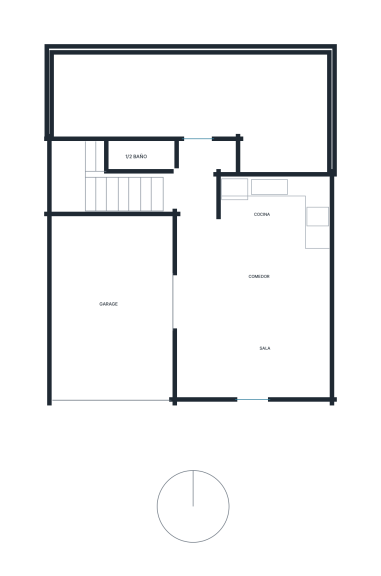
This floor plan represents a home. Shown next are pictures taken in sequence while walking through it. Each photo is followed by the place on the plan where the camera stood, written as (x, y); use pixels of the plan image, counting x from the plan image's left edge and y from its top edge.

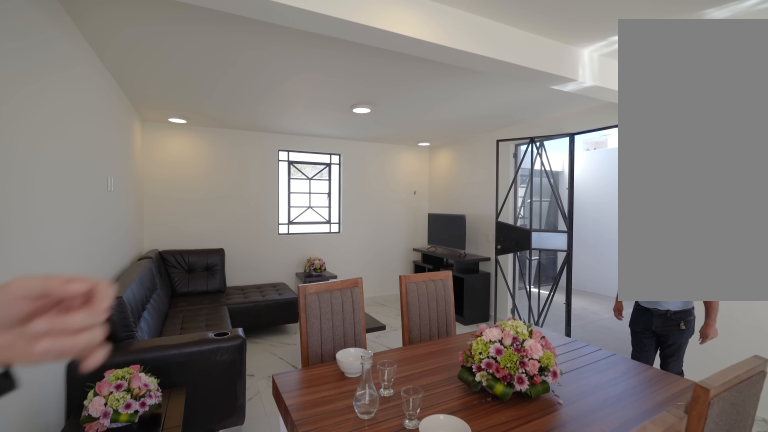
(298, 239)
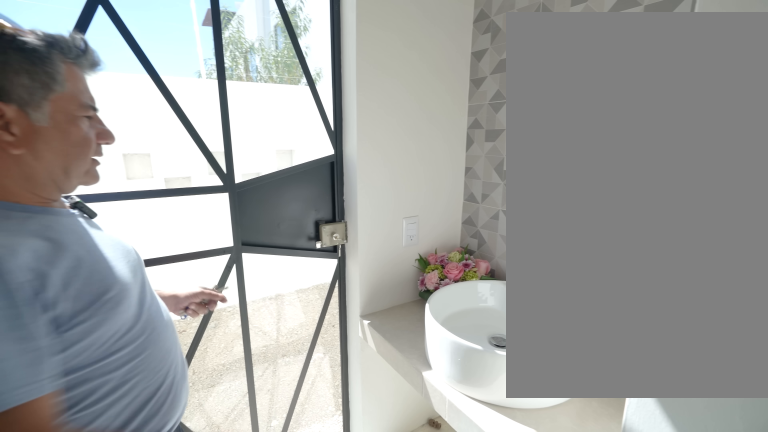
(199, 187)
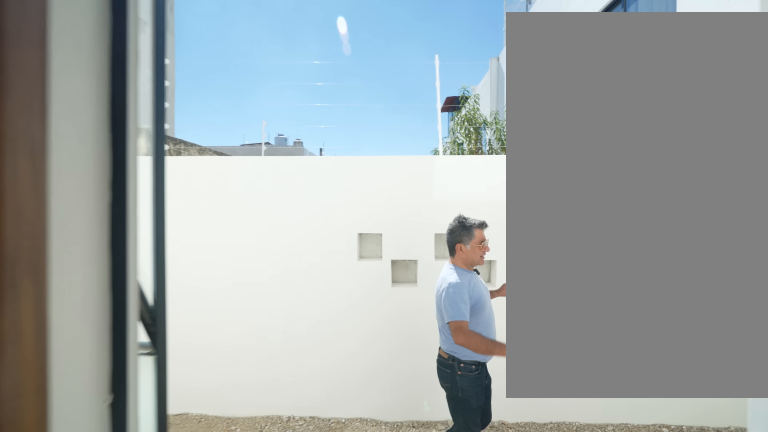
(192, 165)
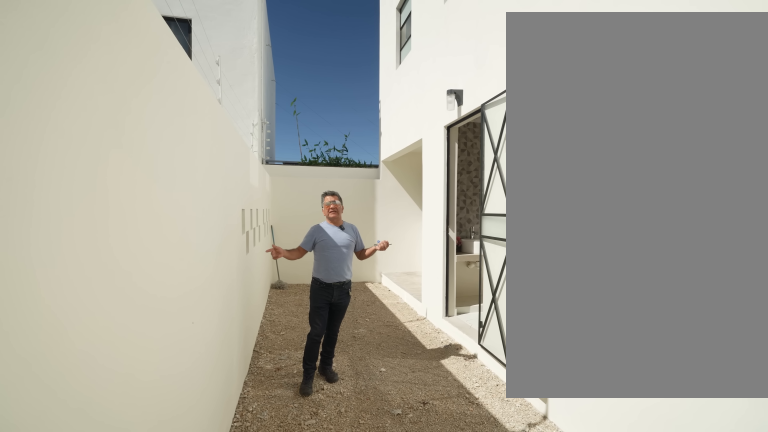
(139, 105)
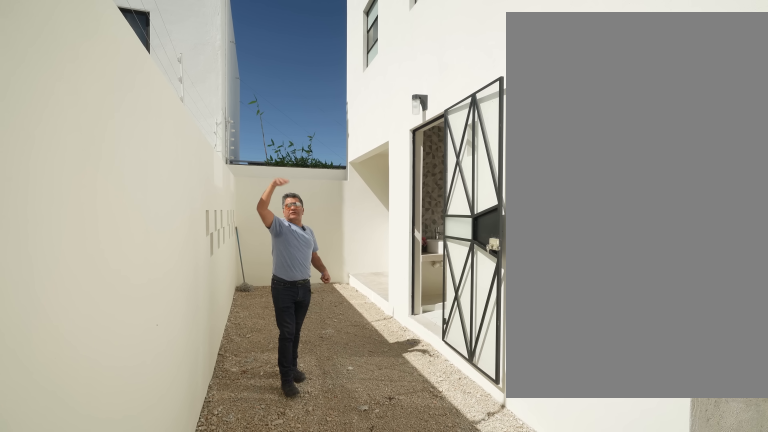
(77, 102)
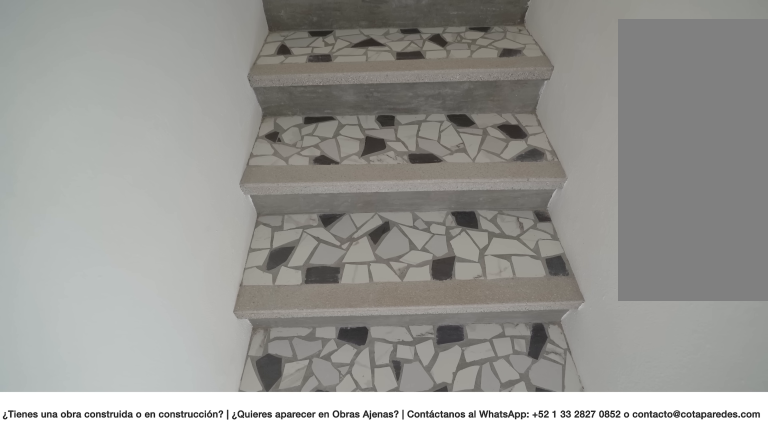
(169, 188)
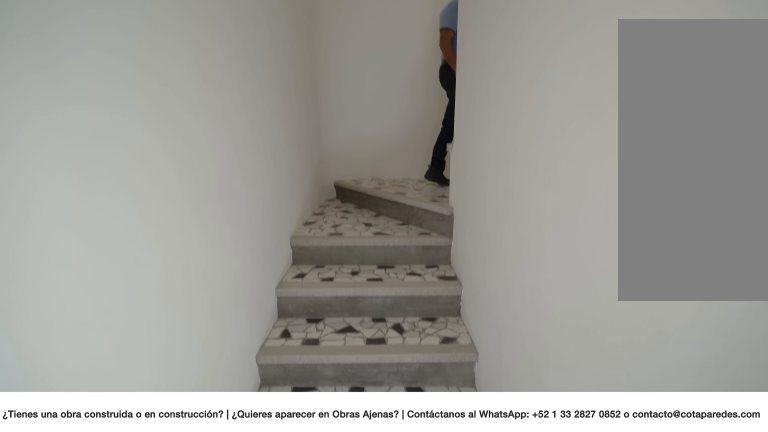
(170, 189)
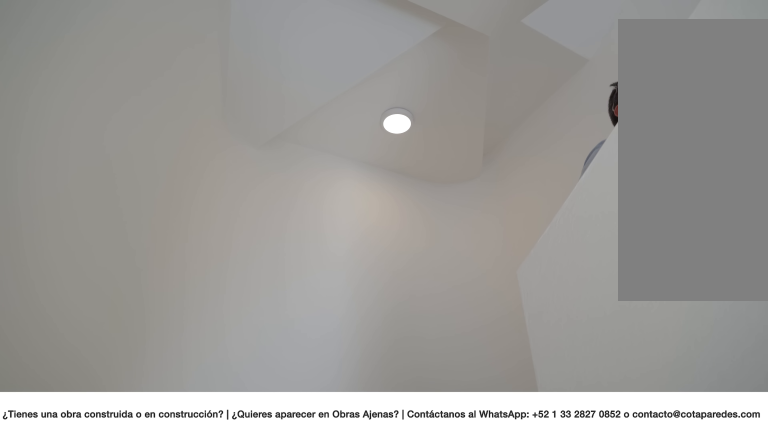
(170, 188)
